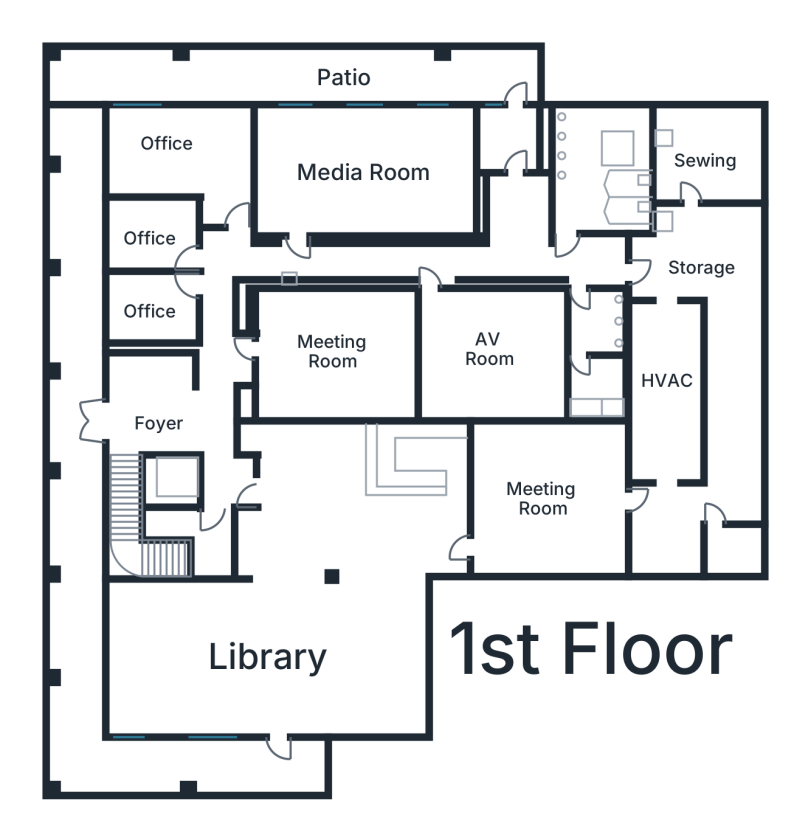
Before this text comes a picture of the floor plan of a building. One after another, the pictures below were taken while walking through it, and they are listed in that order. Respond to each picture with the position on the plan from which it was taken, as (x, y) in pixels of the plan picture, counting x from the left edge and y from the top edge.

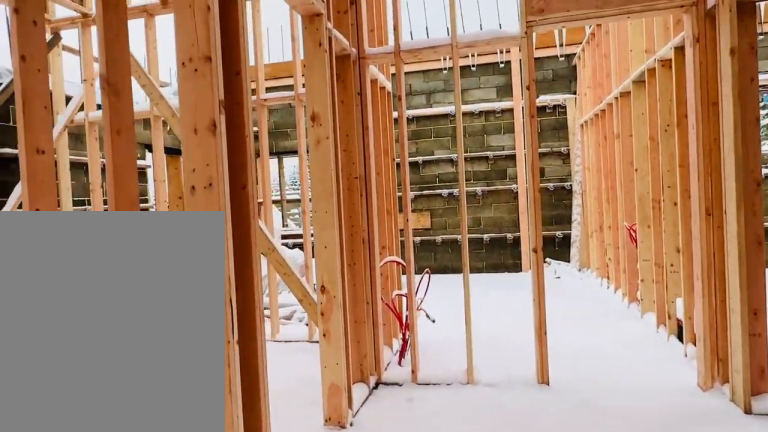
(217, 290)
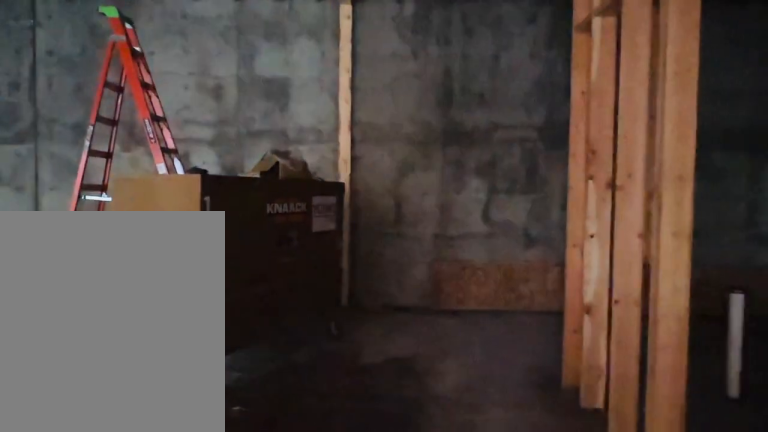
(625, 239)
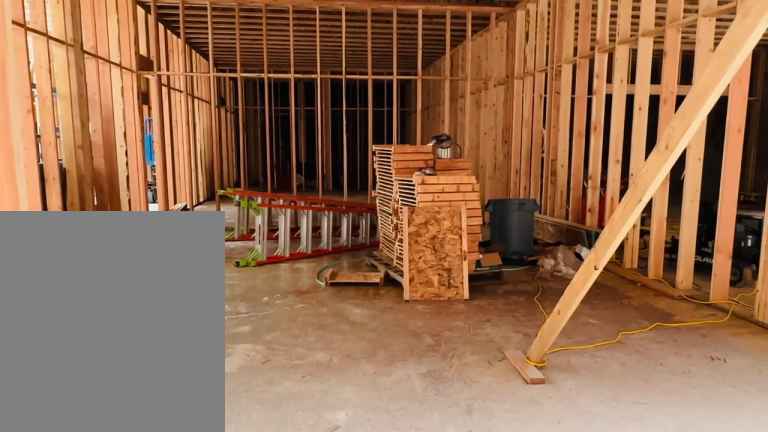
(246, 336)
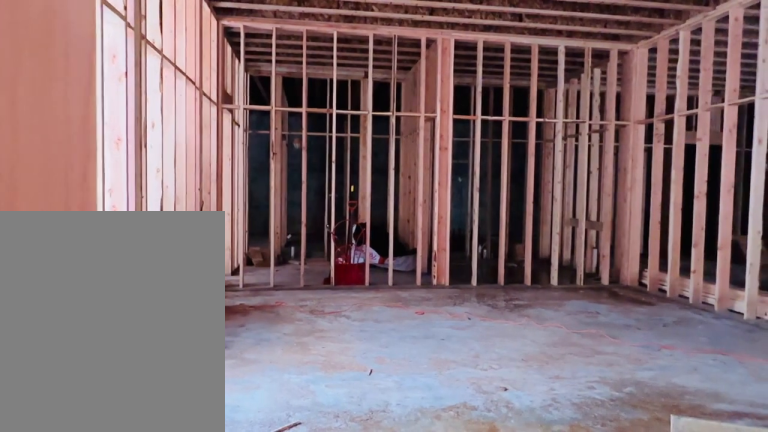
(397, 336)
